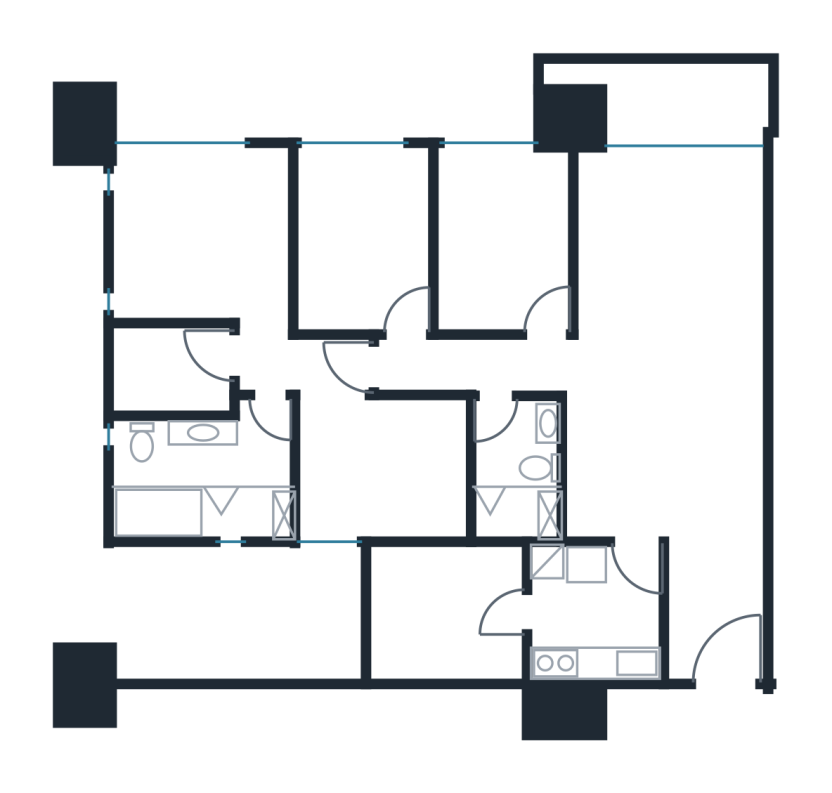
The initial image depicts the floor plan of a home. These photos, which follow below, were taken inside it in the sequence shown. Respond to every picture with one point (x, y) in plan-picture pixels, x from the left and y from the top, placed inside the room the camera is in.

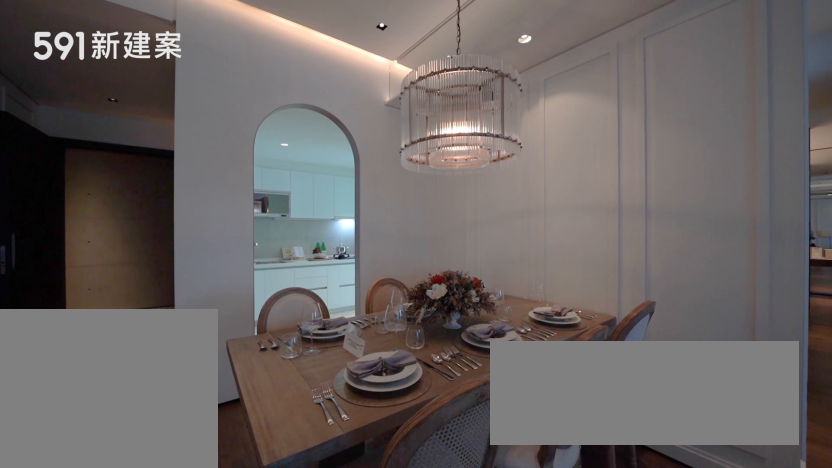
(661, 468)
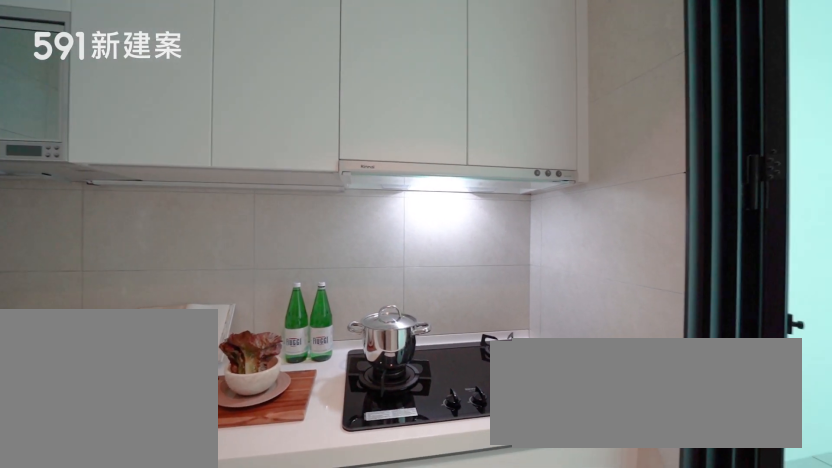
(592, 614)
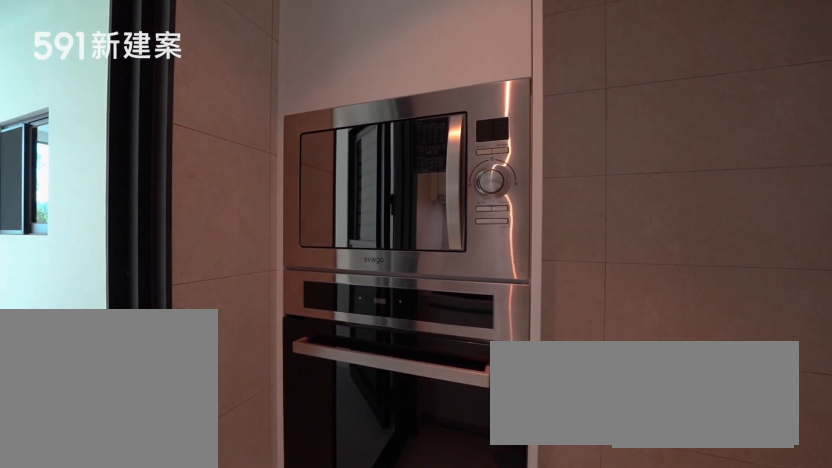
(592, 614)
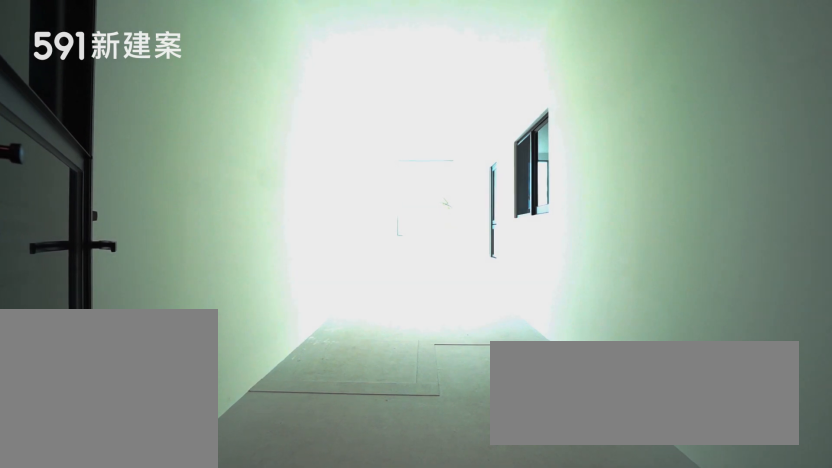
(450, 606)
